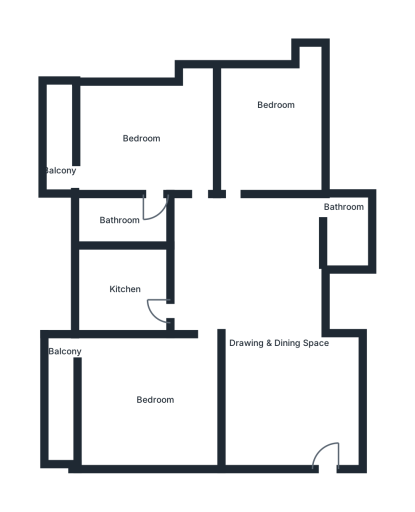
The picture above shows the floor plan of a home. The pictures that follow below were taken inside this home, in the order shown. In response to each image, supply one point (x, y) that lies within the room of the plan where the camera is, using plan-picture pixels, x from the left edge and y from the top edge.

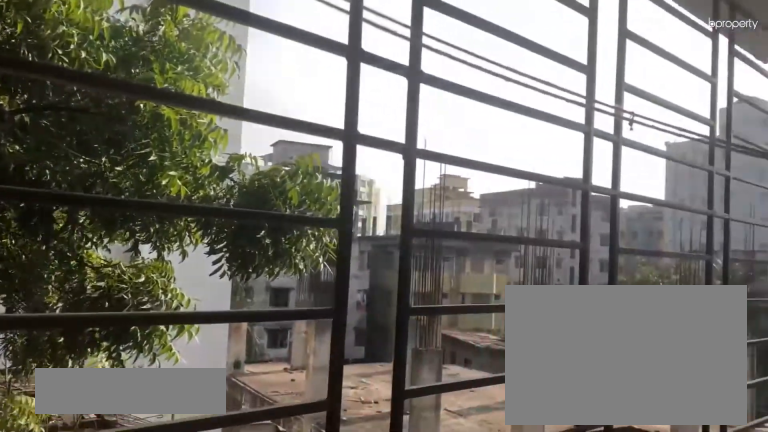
(57, 153)
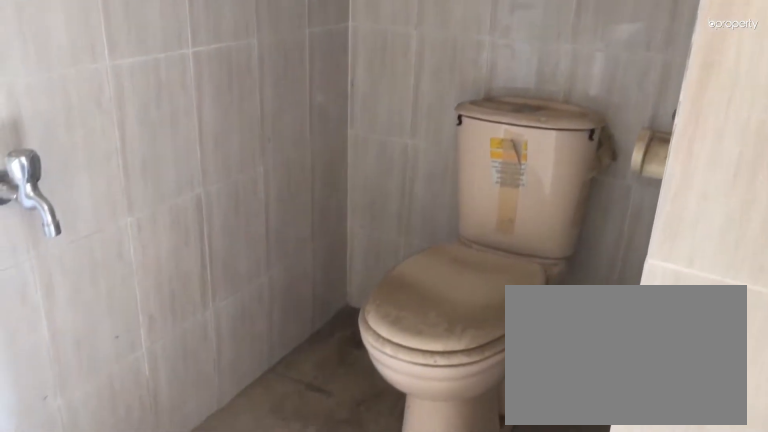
(121, 217)
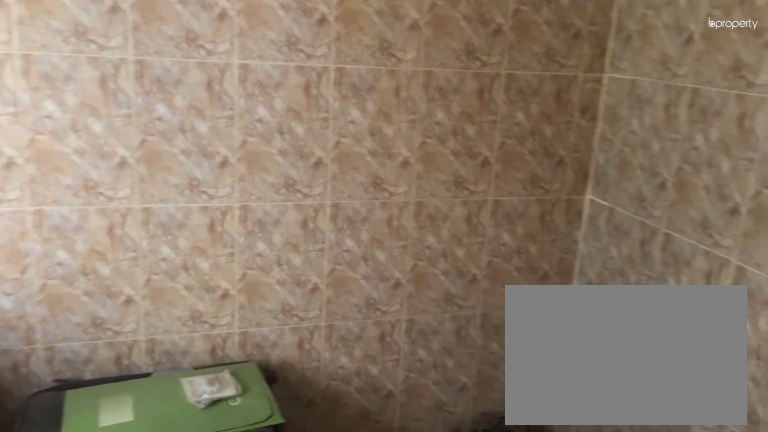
(133, 292)
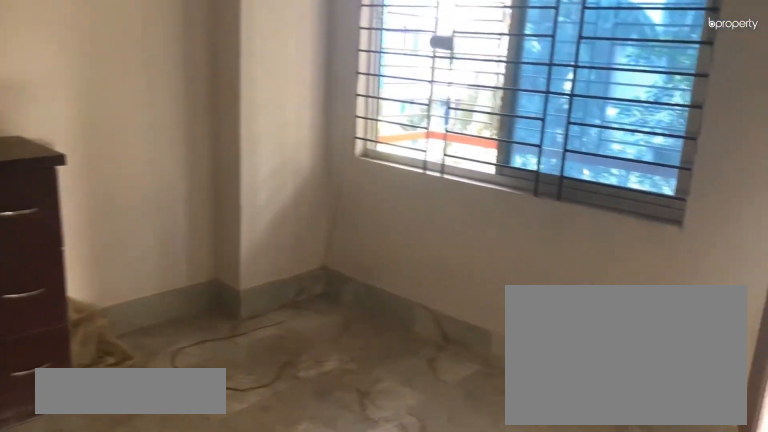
(145, 393)
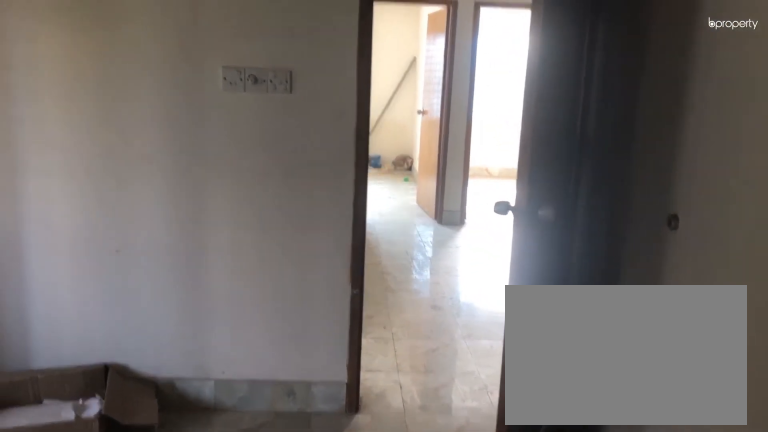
(145, 393)
